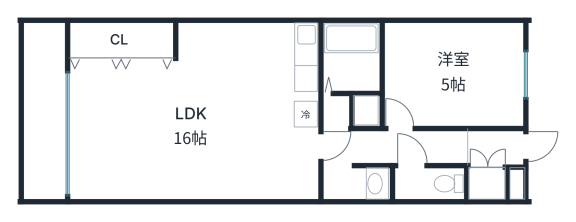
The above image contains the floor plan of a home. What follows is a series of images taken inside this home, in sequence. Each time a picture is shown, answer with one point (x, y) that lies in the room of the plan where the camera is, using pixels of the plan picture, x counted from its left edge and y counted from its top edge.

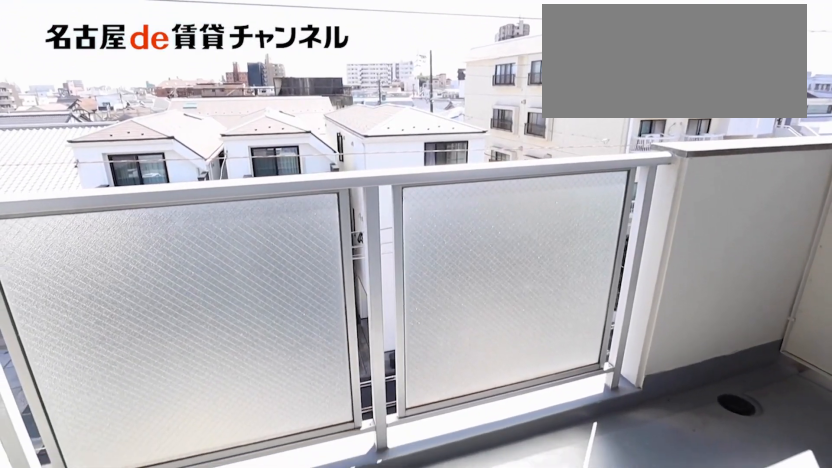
(44, 111)
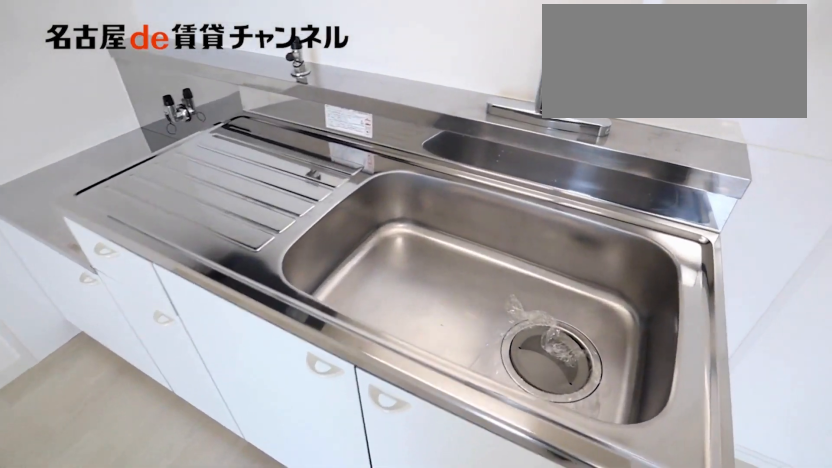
(300, 71)
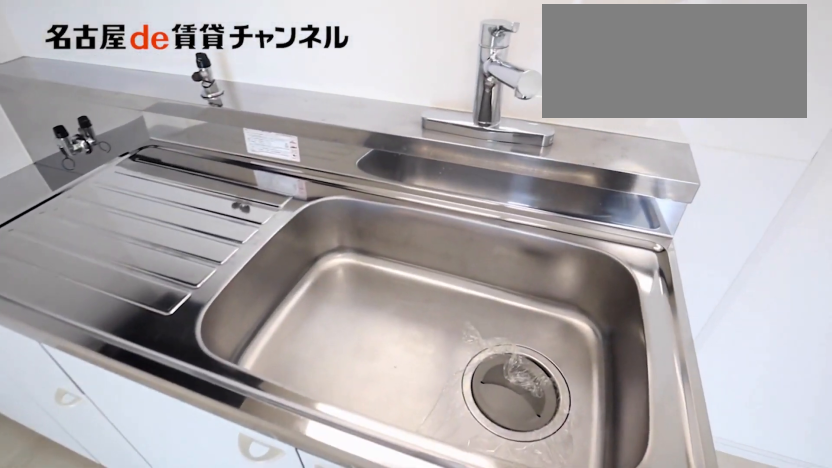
(300, 71)
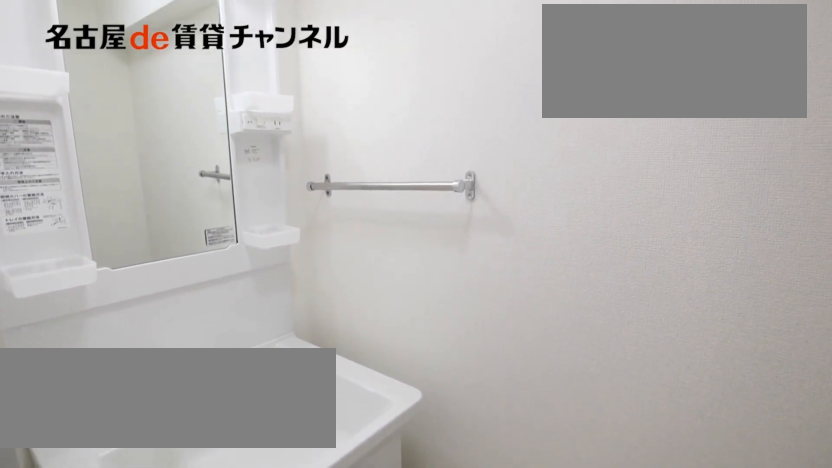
(357, 182)
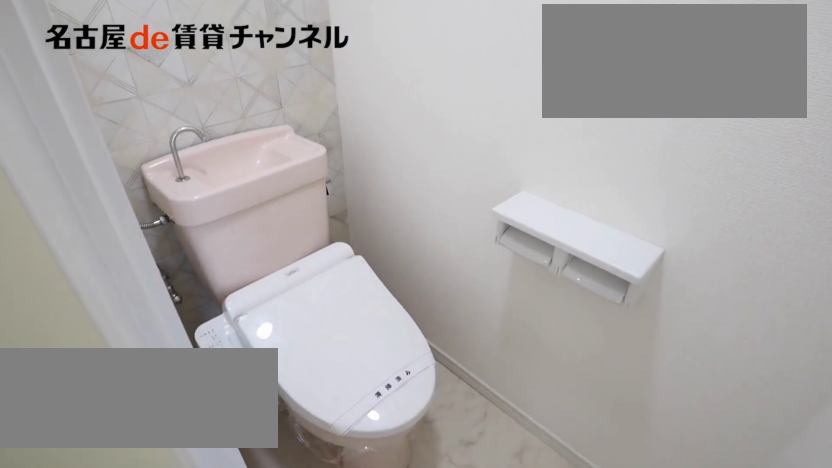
(429, 182)
